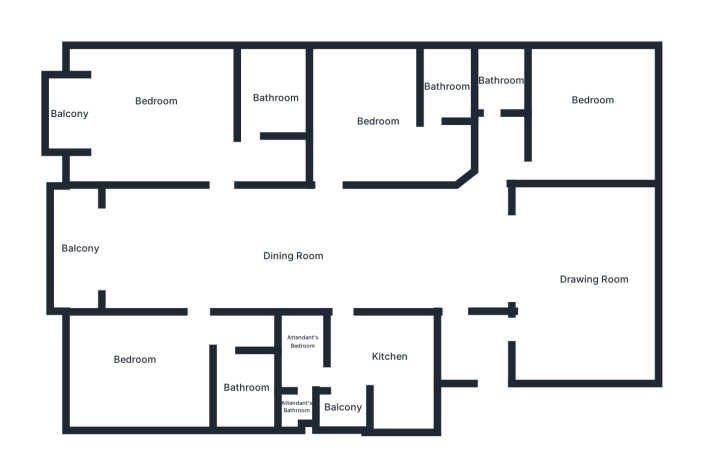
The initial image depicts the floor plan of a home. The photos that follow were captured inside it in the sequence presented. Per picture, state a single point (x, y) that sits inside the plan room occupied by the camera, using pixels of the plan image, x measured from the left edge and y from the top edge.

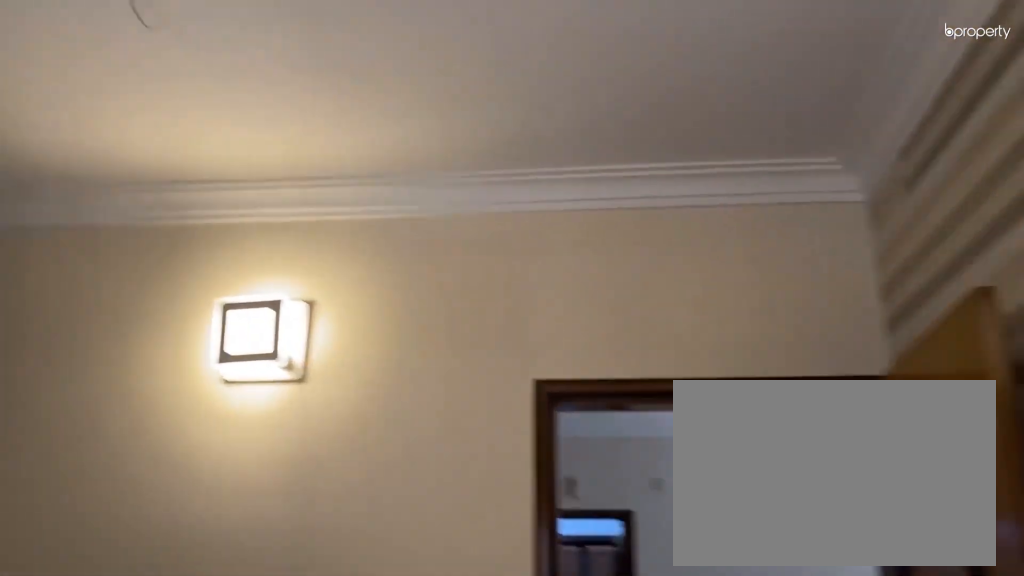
(390, 126)
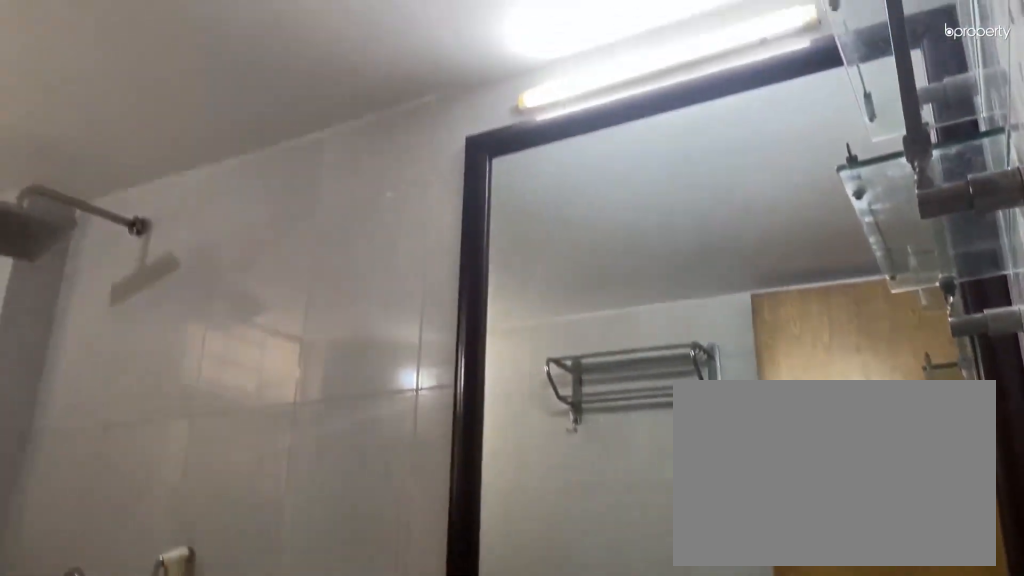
(448, 84)
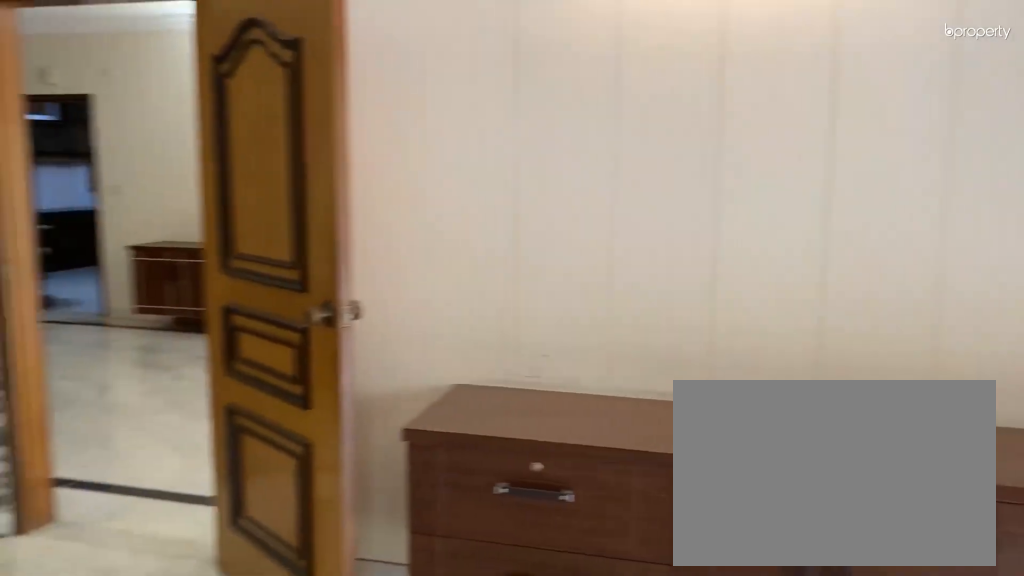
(162, 111)
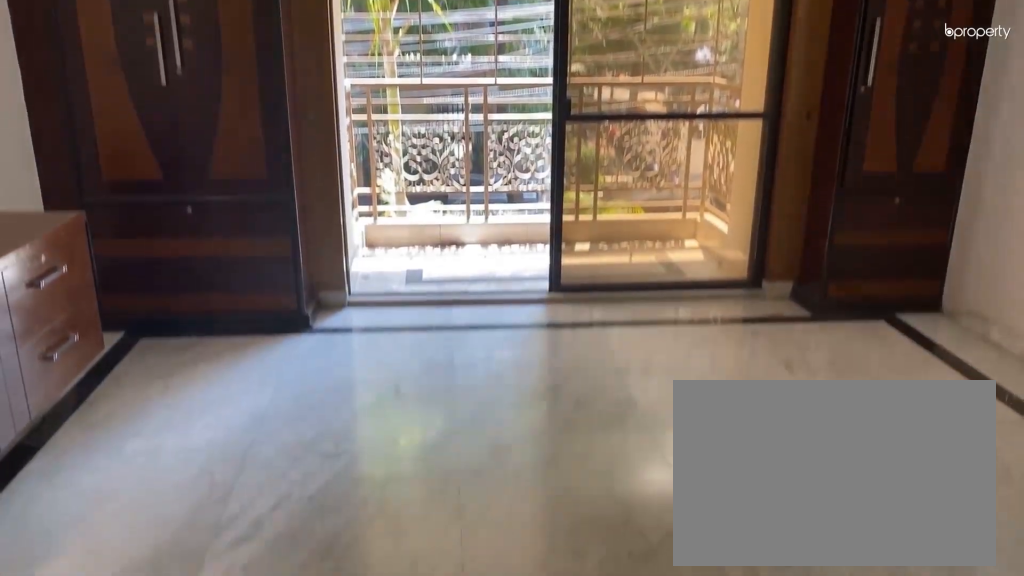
(170, 119)
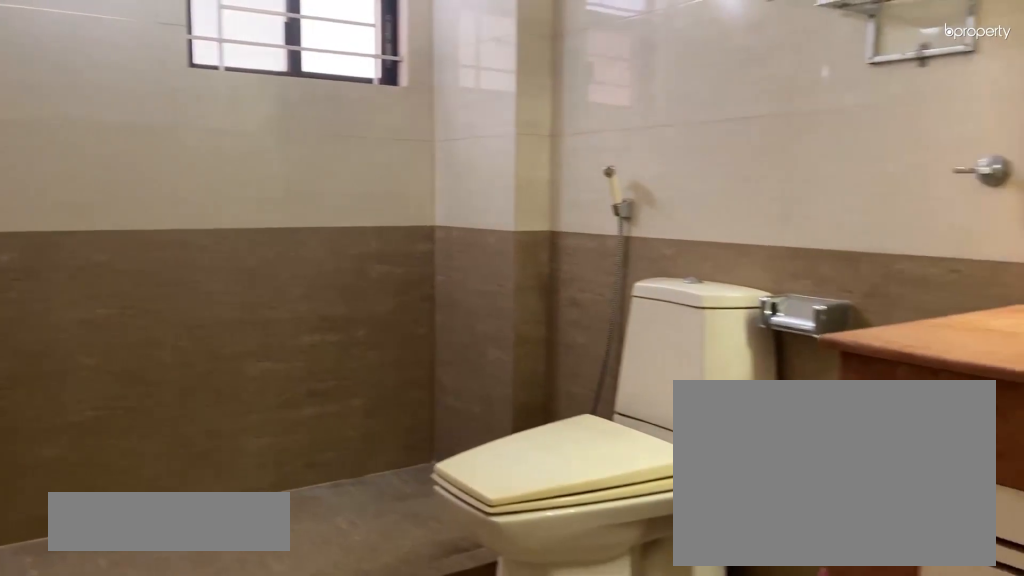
(271, 92)
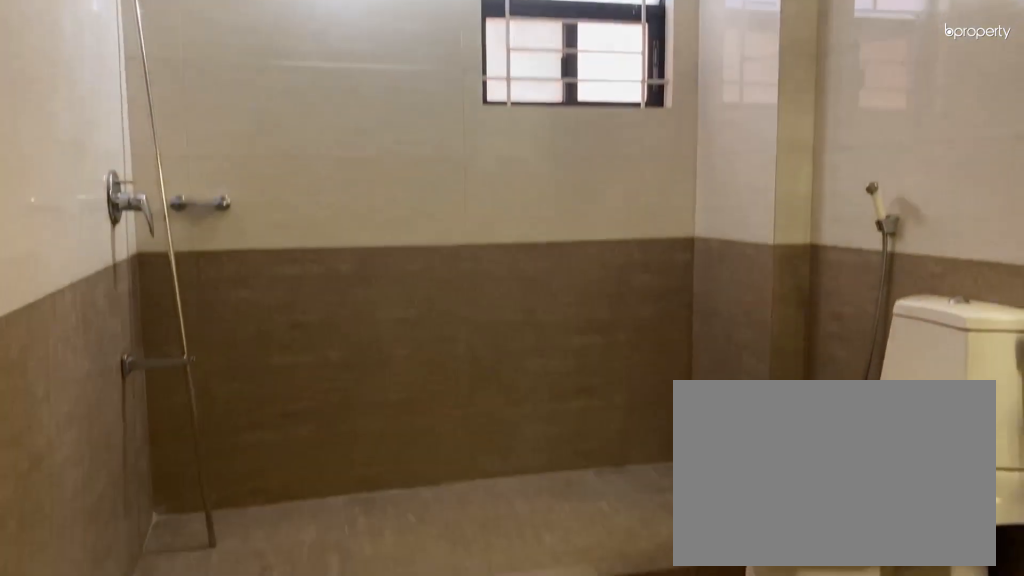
(268, 98)
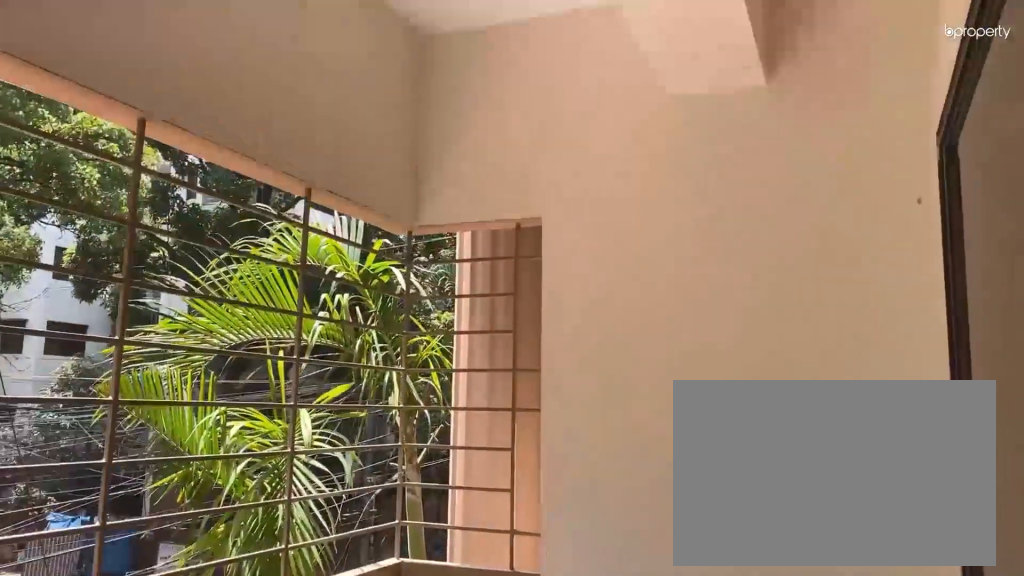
(64, 246)
